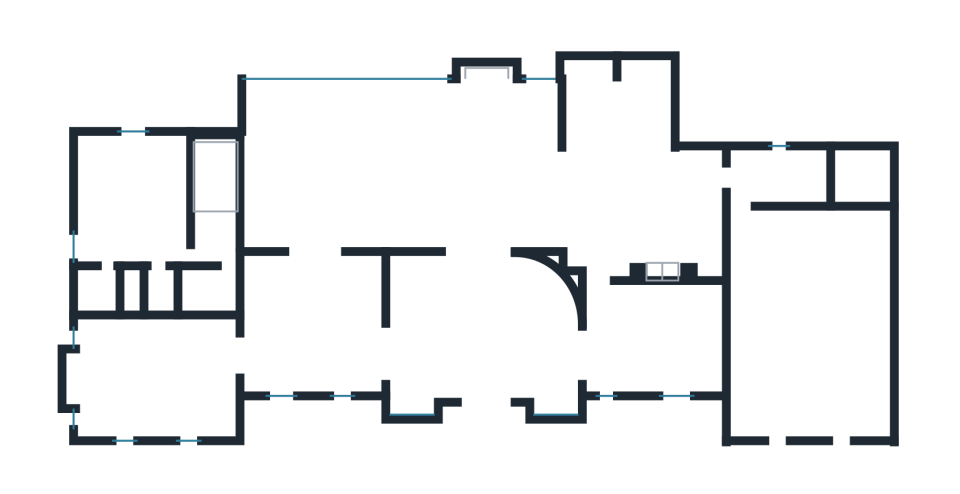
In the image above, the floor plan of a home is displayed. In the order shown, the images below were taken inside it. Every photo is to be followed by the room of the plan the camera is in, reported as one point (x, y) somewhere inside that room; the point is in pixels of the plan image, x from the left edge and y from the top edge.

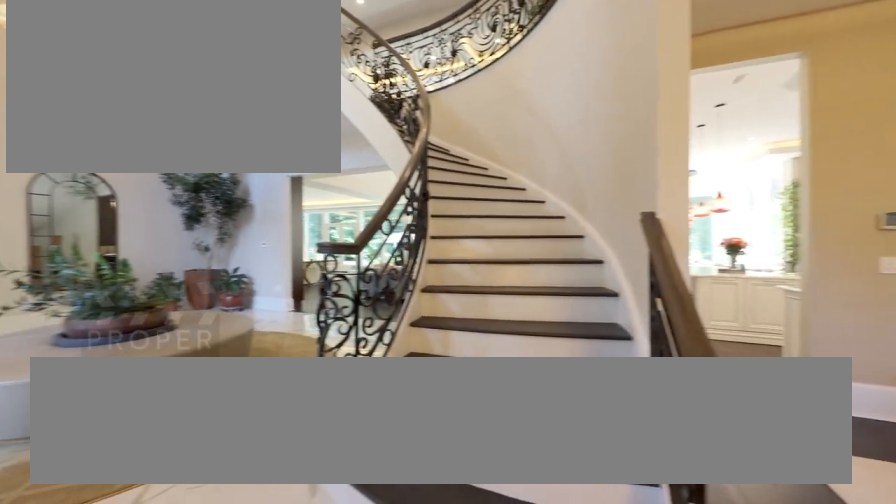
(484, 333)
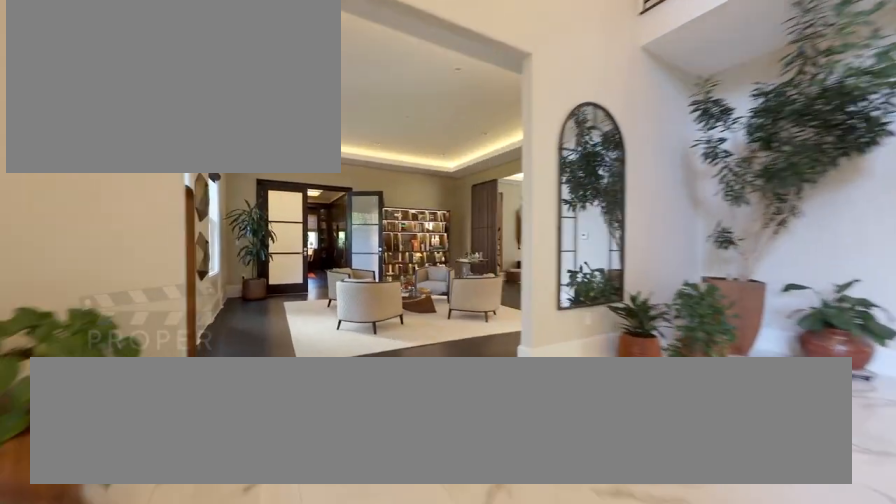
(484, 333)
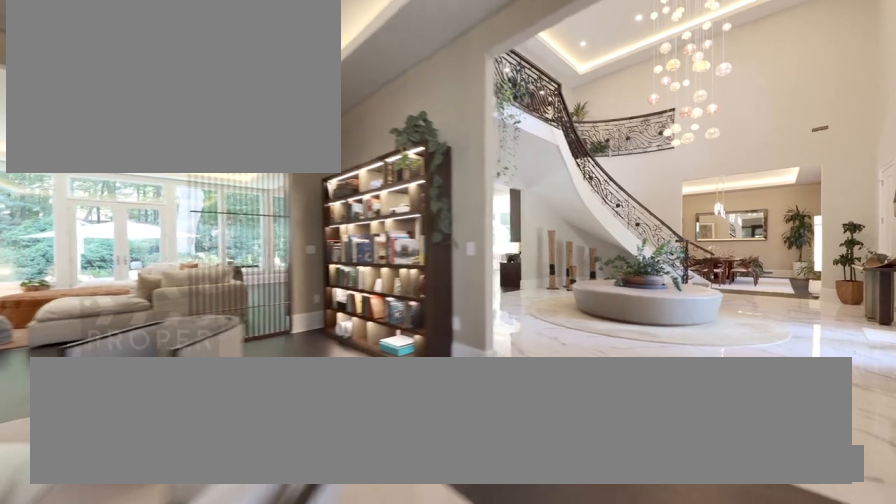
(316, 323)
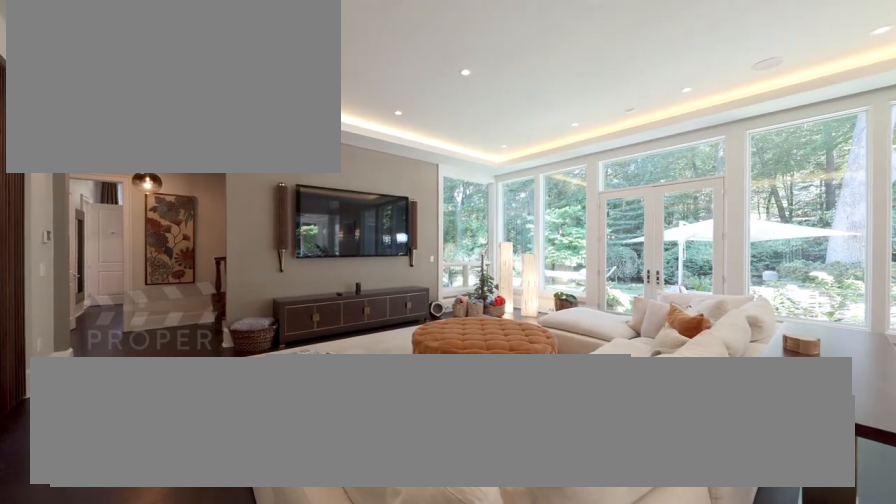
(401, 163)
